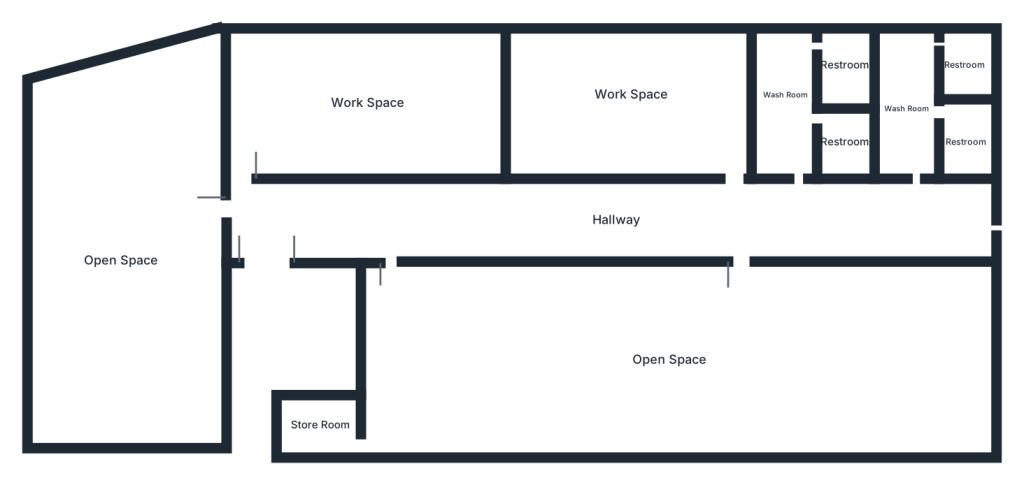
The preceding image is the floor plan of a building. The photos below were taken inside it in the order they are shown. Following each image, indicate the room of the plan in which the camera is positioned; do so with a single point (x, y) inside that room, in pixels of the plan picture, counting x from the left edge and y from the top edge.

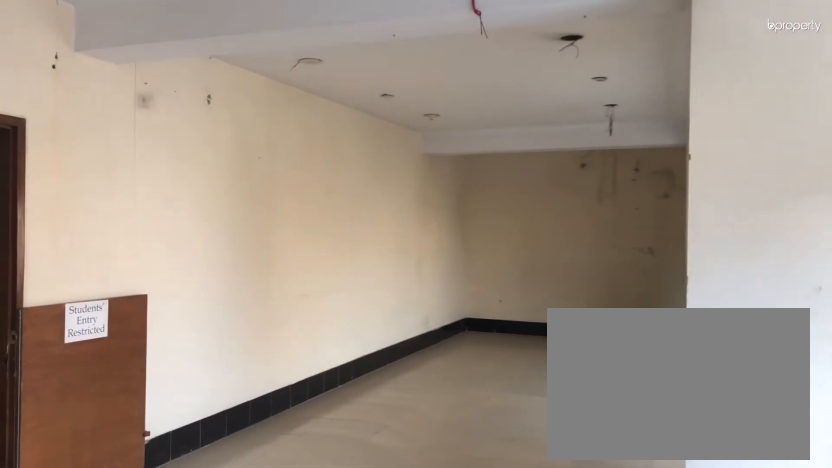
(668, 362)
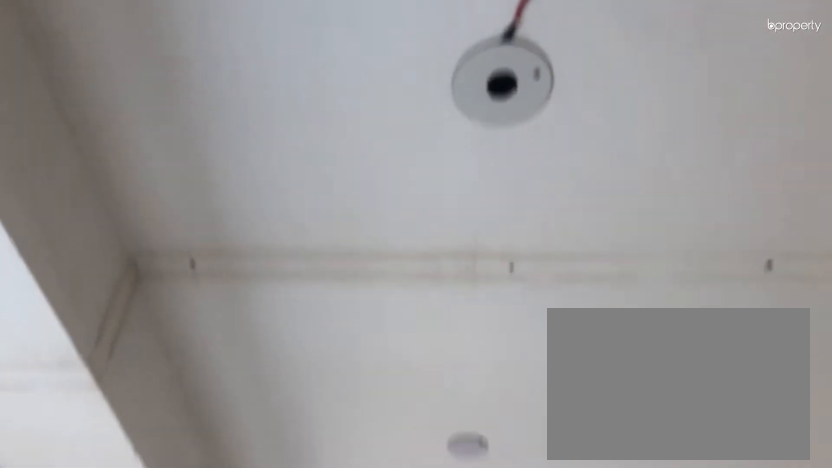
(668, 362)
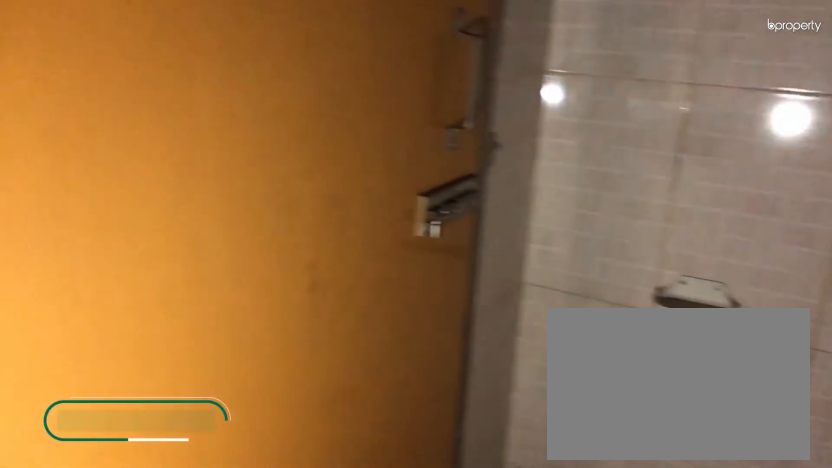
(844, 60)
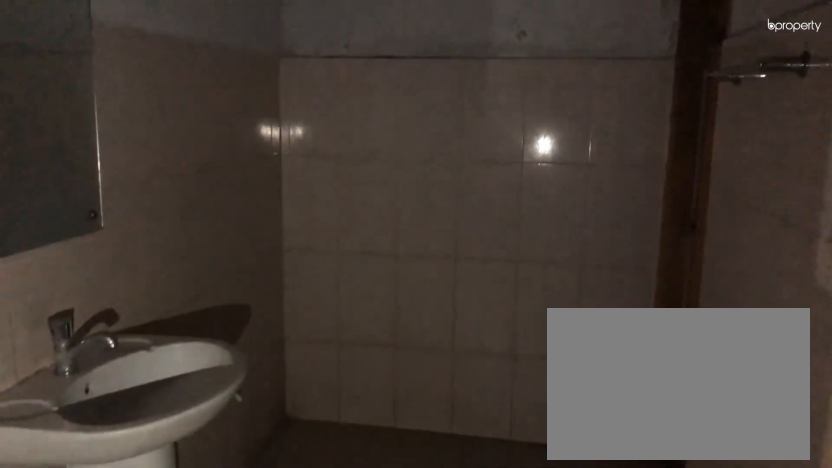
(908, 106)
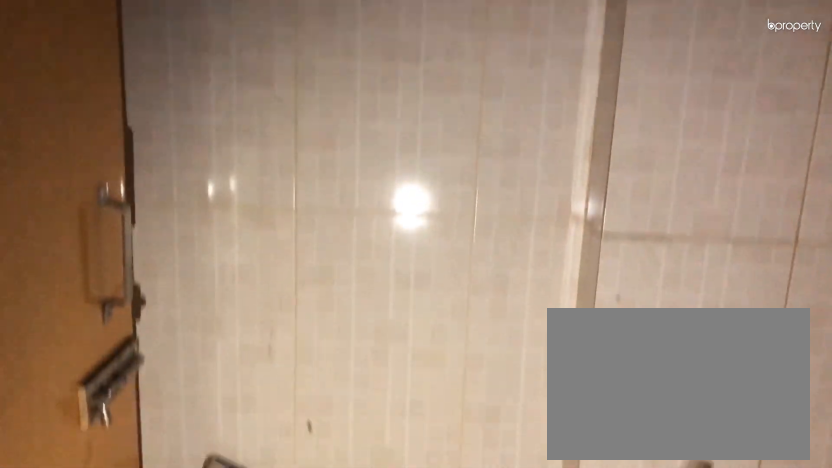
(966, 60)
